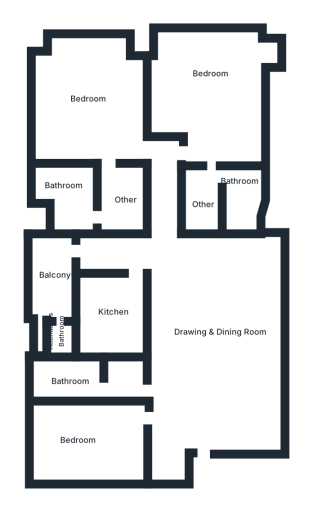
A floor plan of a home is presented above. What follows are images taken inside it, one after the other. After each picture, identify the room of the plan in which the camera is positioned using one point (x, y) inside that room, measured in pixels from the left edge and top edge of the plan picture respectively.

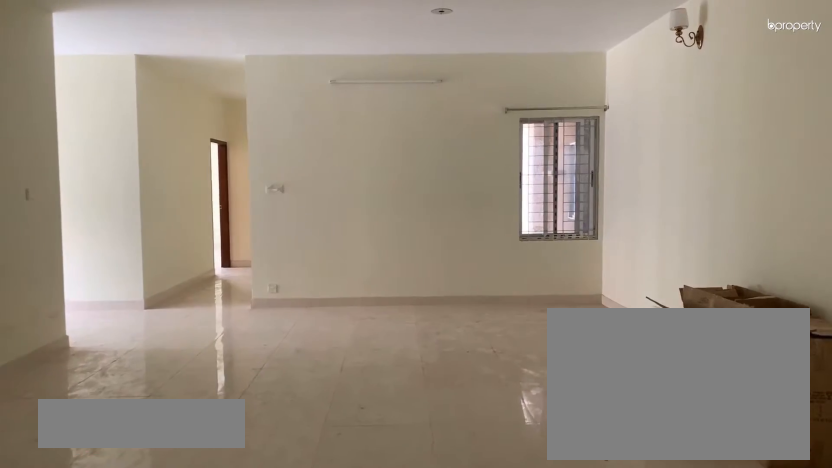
(216, 333)
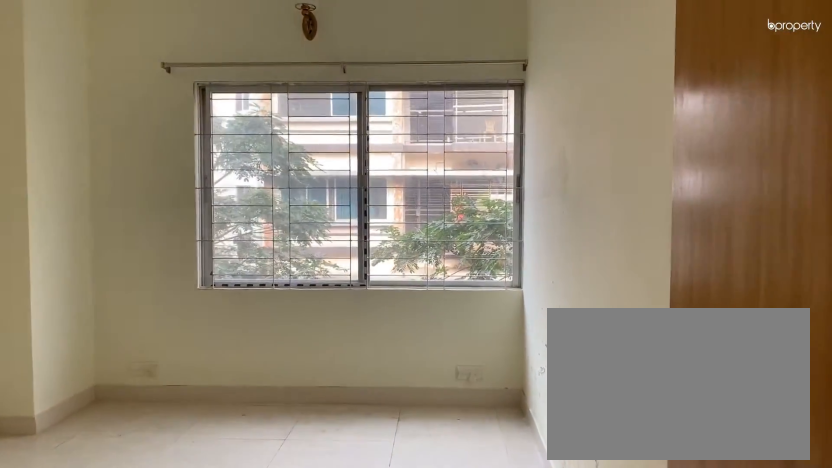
(91, 437)
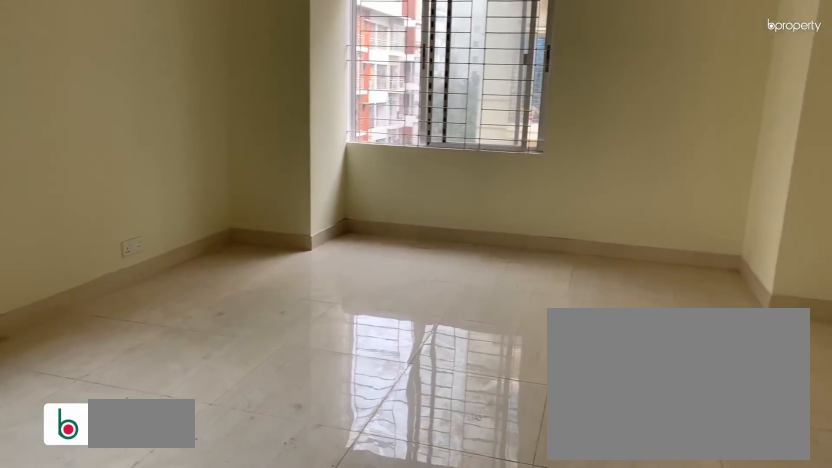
(99, 109)
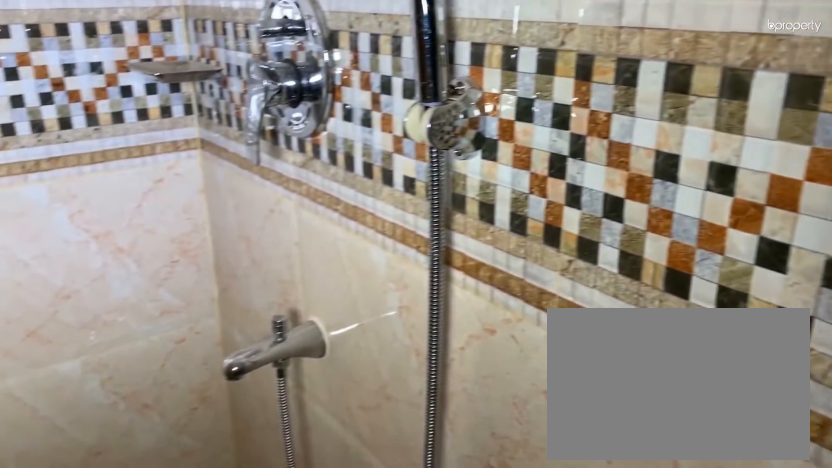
(70, 194)
